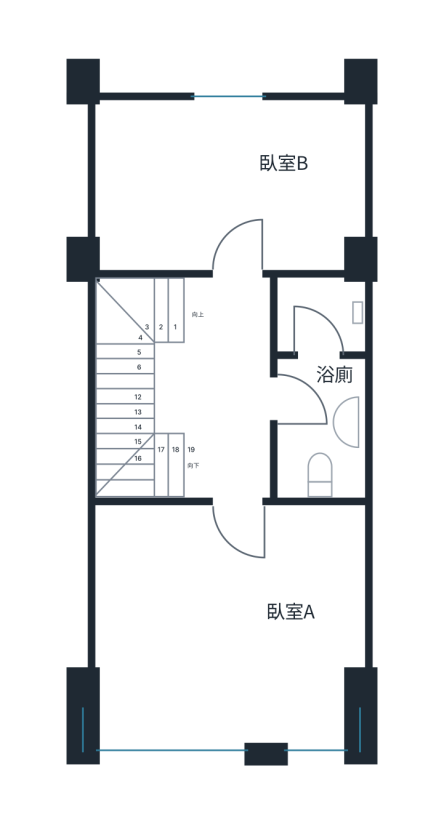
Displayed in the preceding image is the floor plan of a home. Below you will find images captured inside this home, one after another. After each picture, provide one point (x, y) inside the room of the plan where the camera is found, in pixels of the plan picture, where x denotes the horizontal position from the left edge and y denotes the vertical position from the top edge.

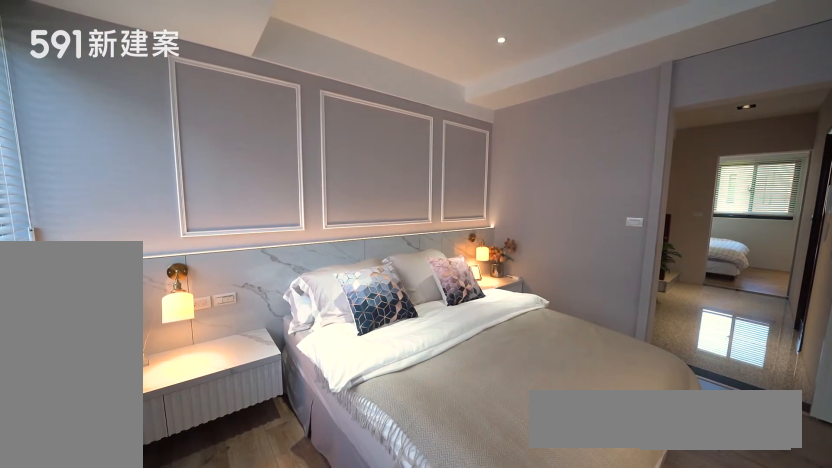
(230, 627)
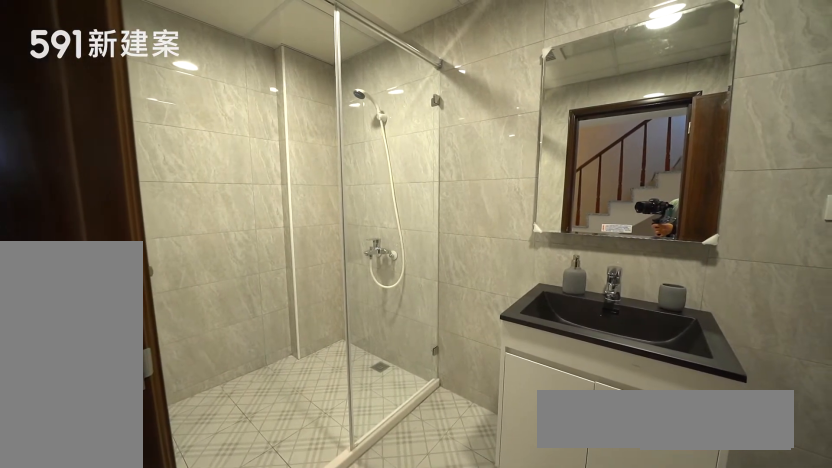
(318, 387)
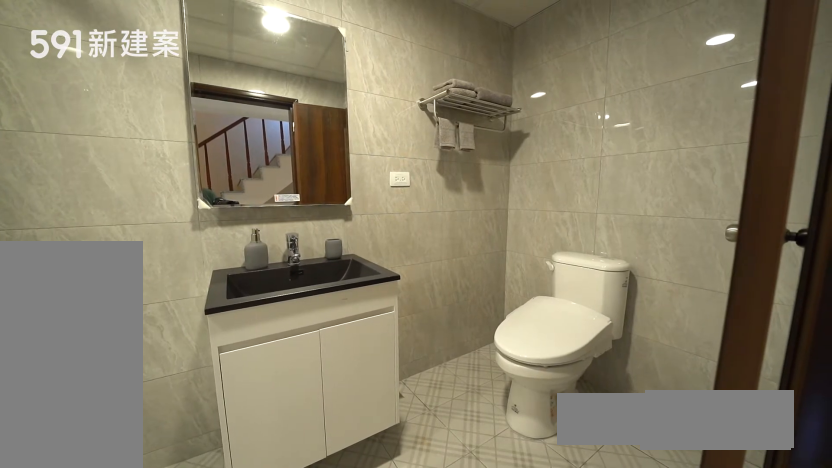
(318, 387)
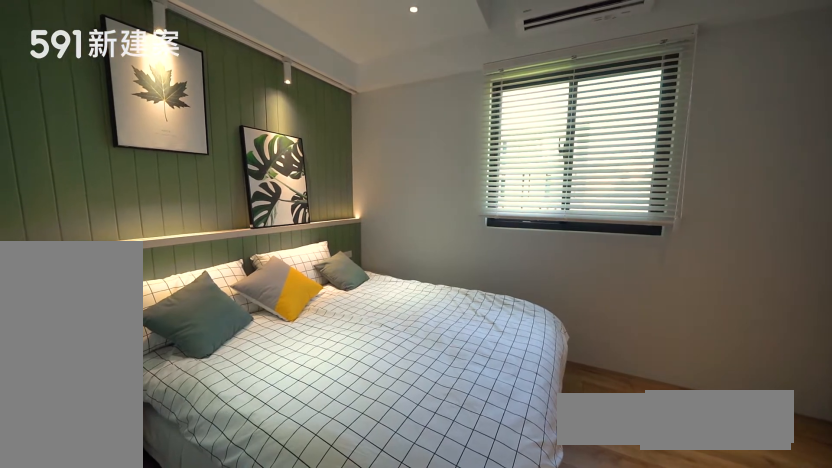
(229, 184)
